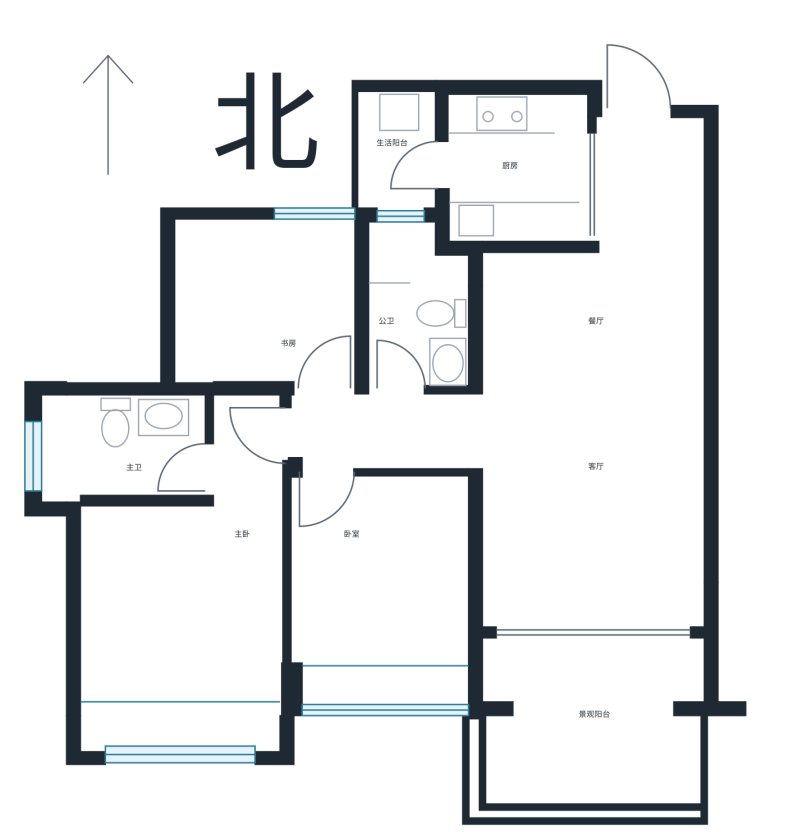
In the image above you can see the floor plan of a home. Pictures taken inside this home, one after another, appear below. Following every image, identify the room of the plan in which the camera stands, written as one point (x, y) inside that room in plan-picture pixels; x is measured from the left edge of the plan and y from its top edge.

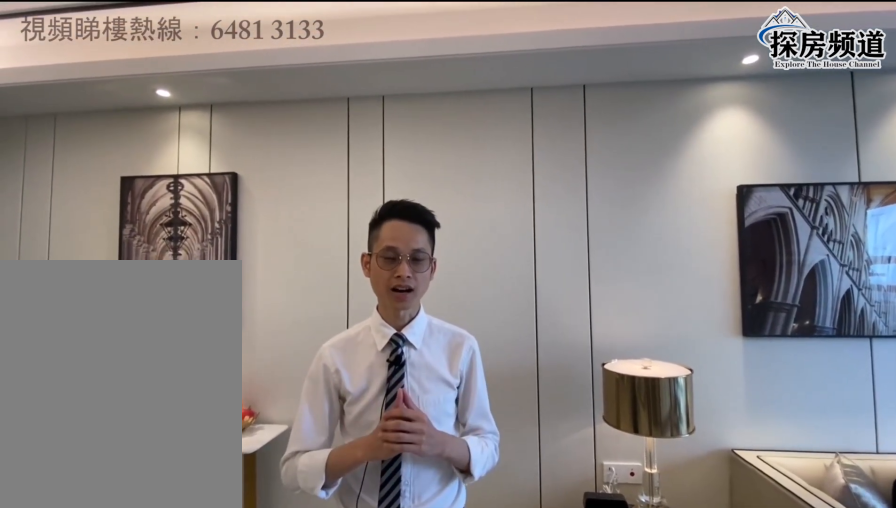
(614, 400)
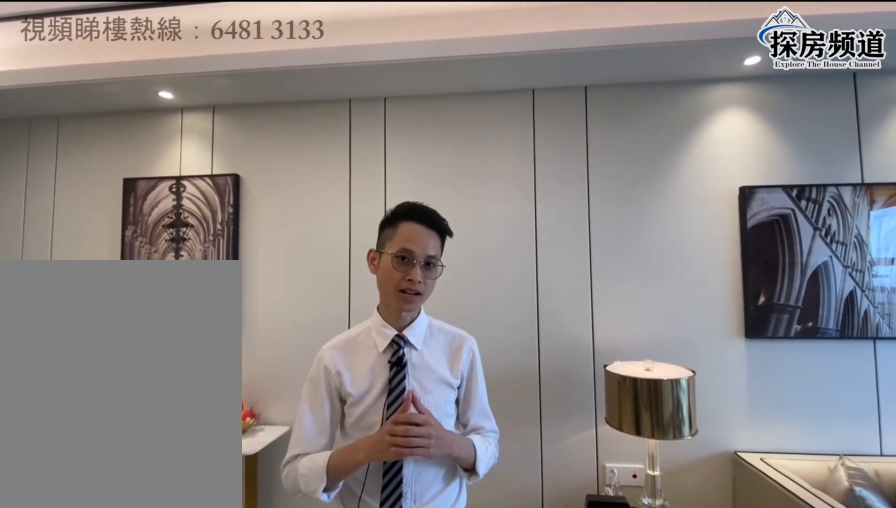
(615, 382)
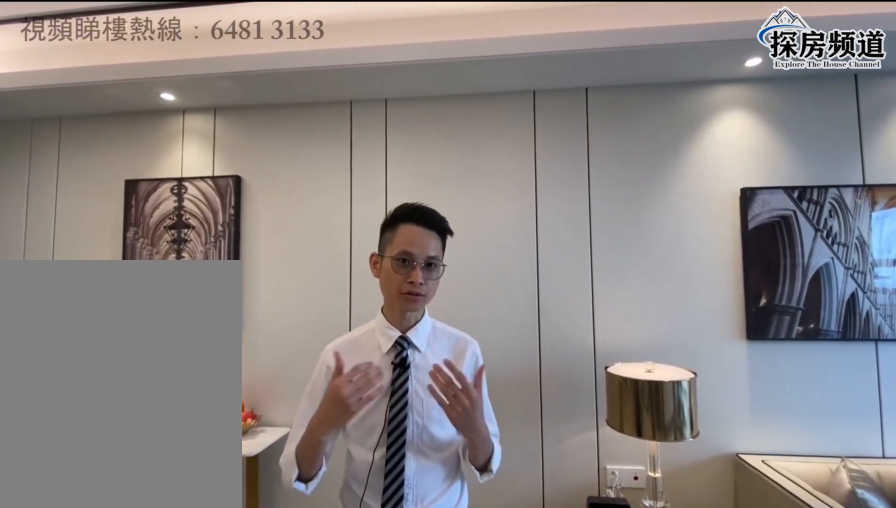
(614, 400)
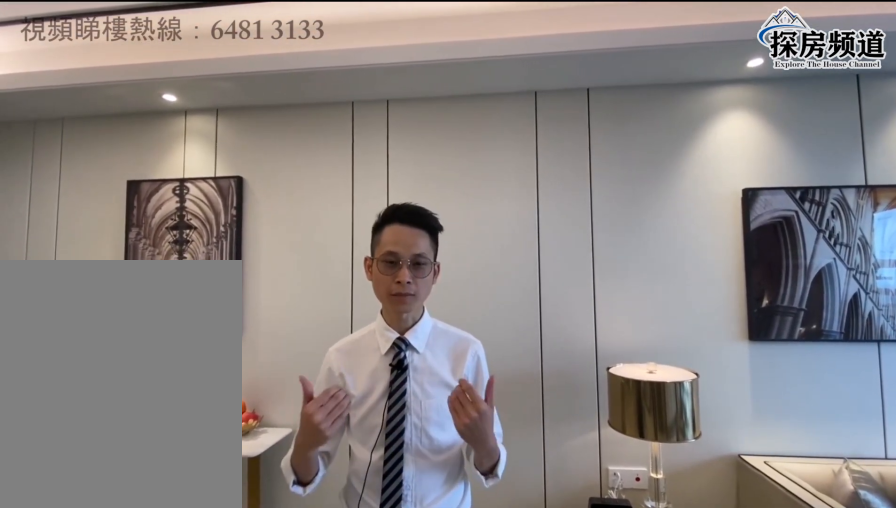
(615, 382)
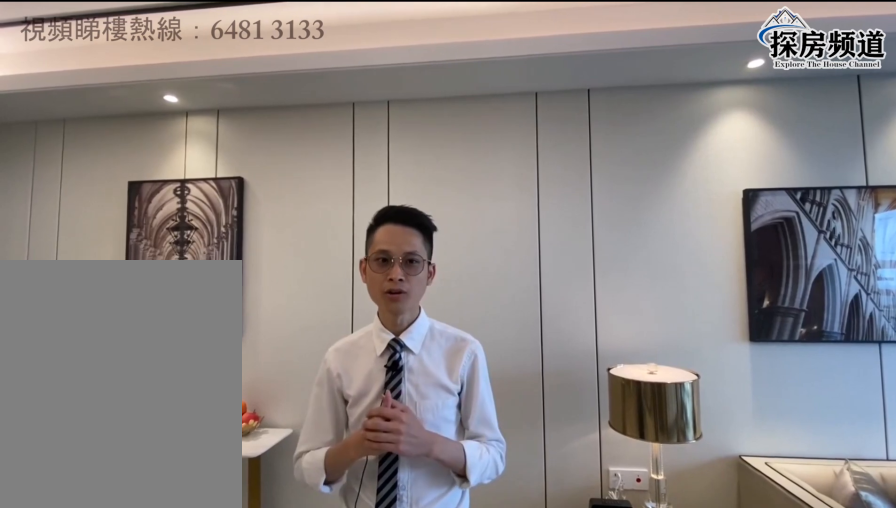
(614, 400)
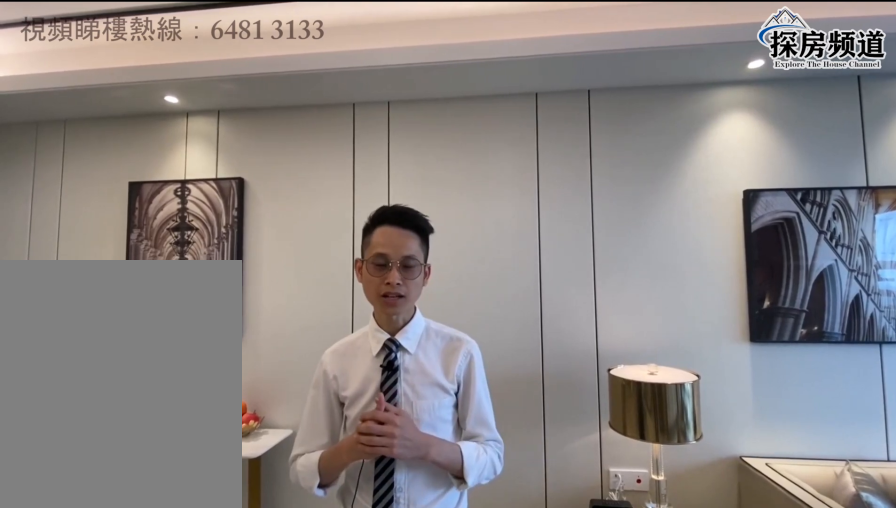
(615, 382)
